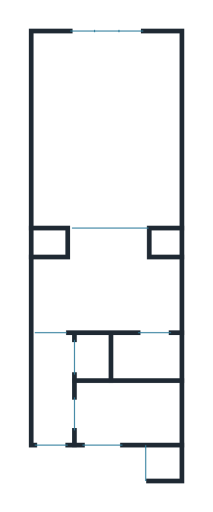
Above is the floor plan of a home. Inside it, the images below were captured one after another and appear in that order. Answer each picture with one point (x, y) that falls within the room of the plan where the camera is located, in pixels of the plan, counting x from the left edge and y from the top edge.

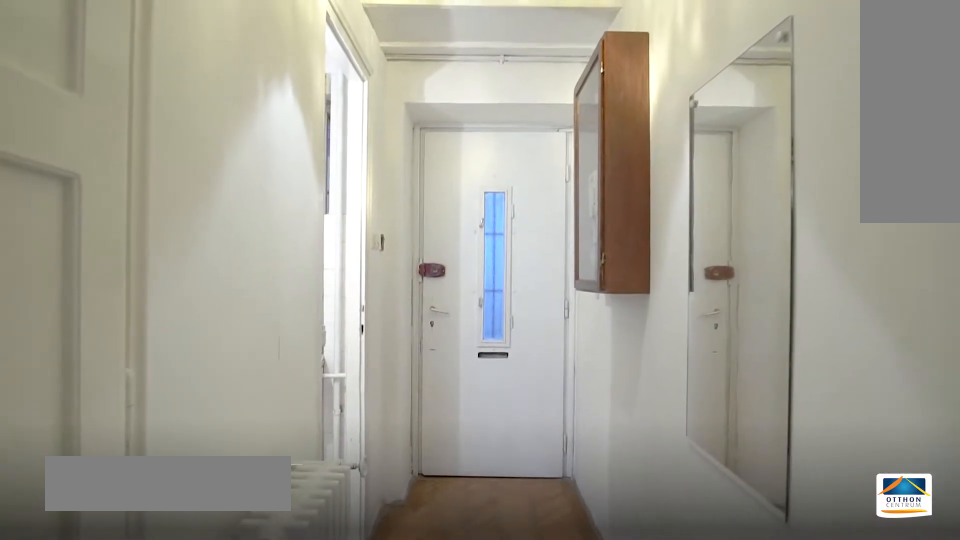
(52, 394)
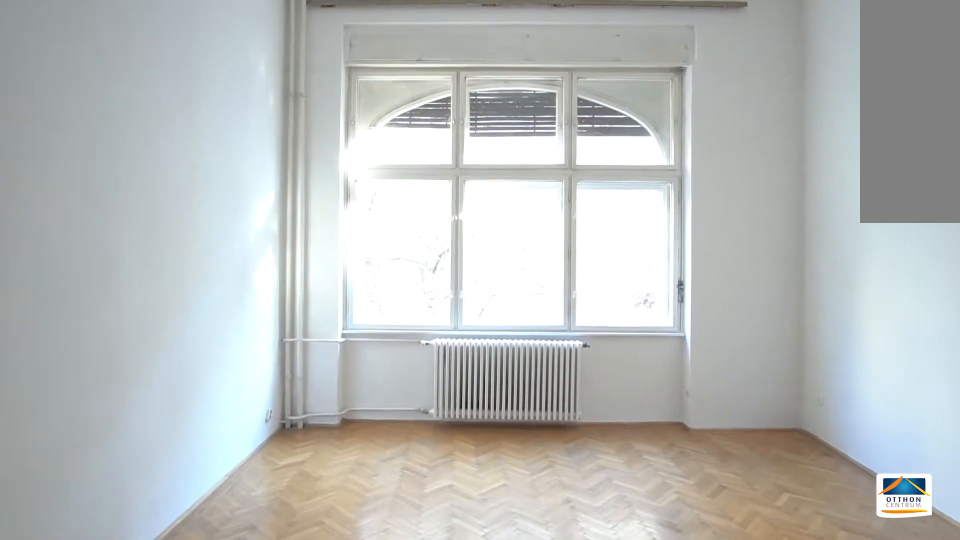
(110, 132)
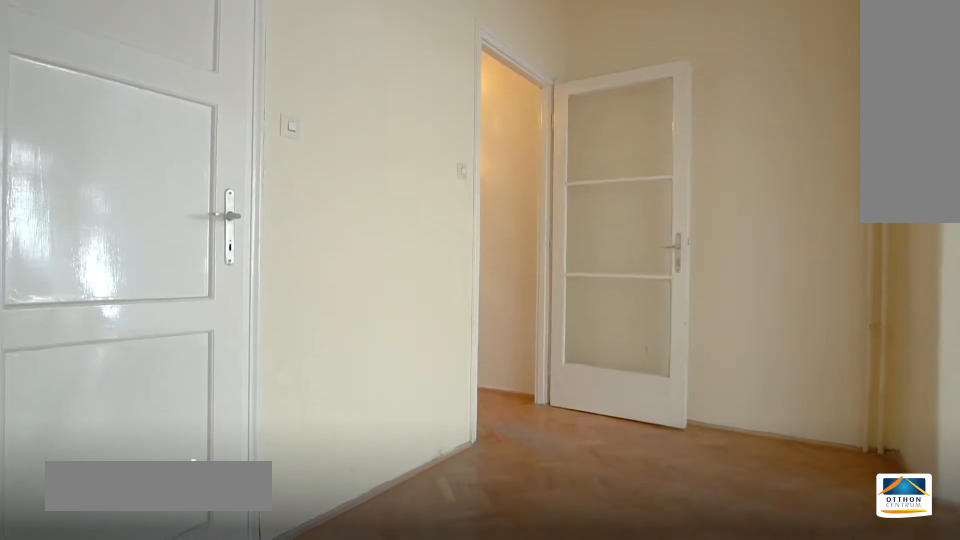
(109, 289)
